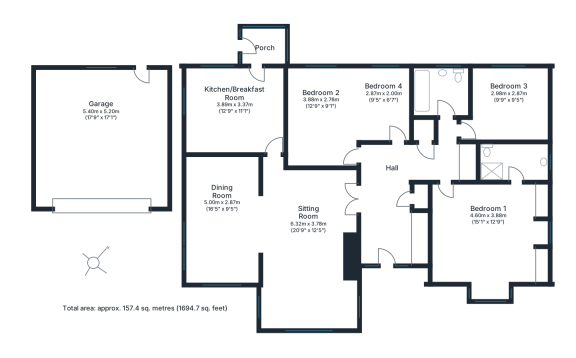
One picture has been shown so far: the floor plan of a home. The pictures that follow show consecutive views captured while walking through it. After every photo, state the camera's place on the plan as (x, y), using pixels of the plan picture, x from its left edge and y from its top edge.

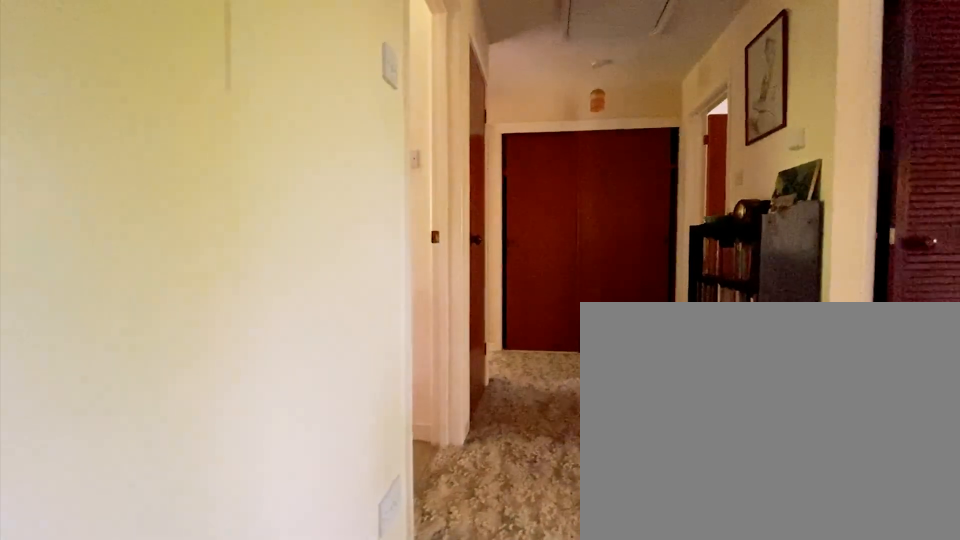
(360, 156)
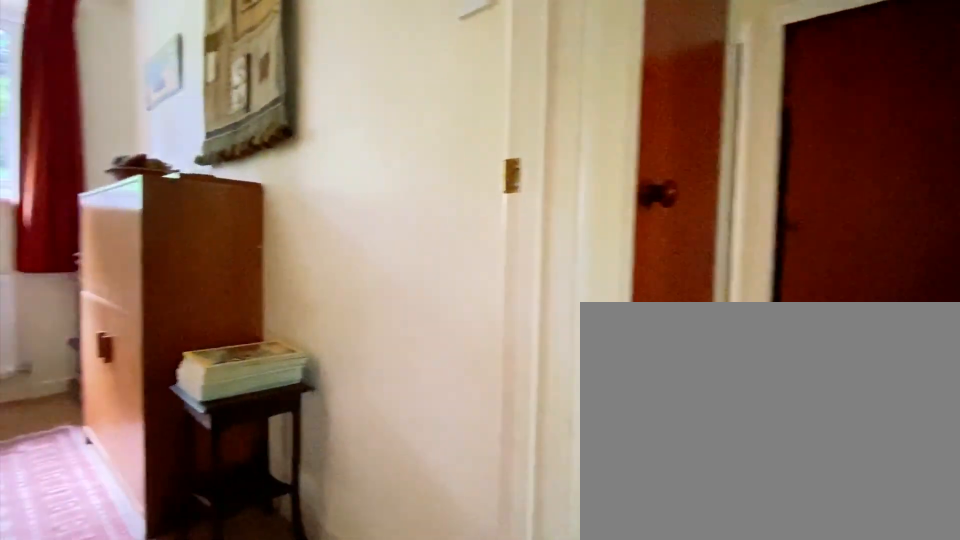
(391, 156)
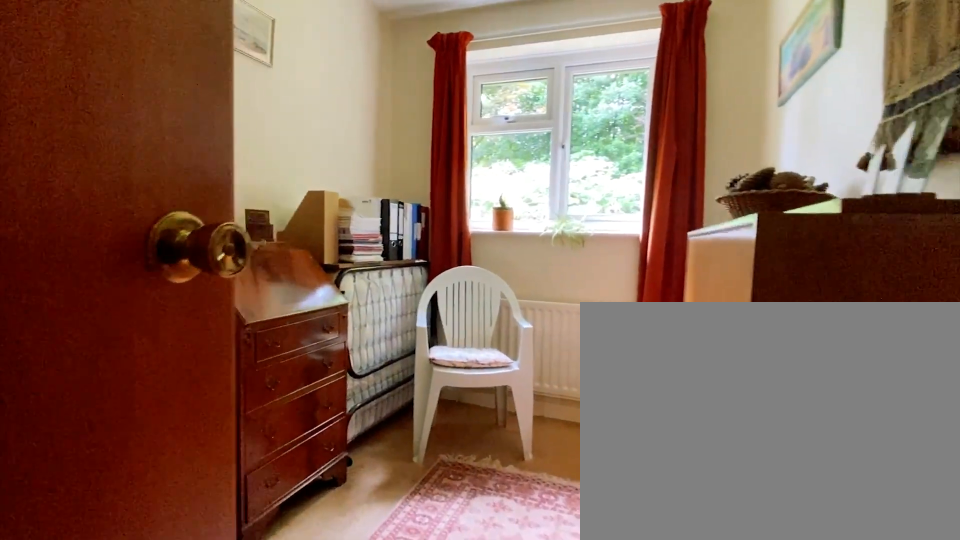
(387, 126)
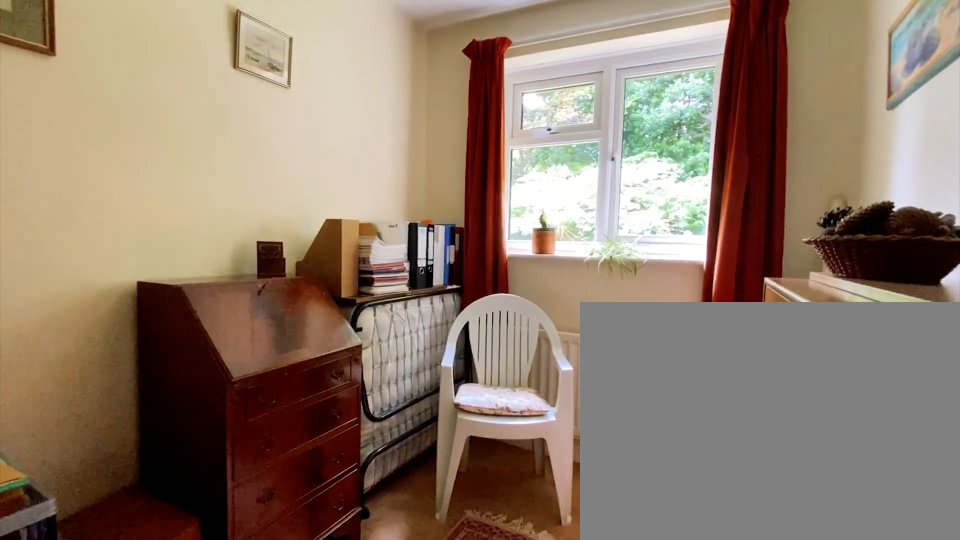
(383, 115)
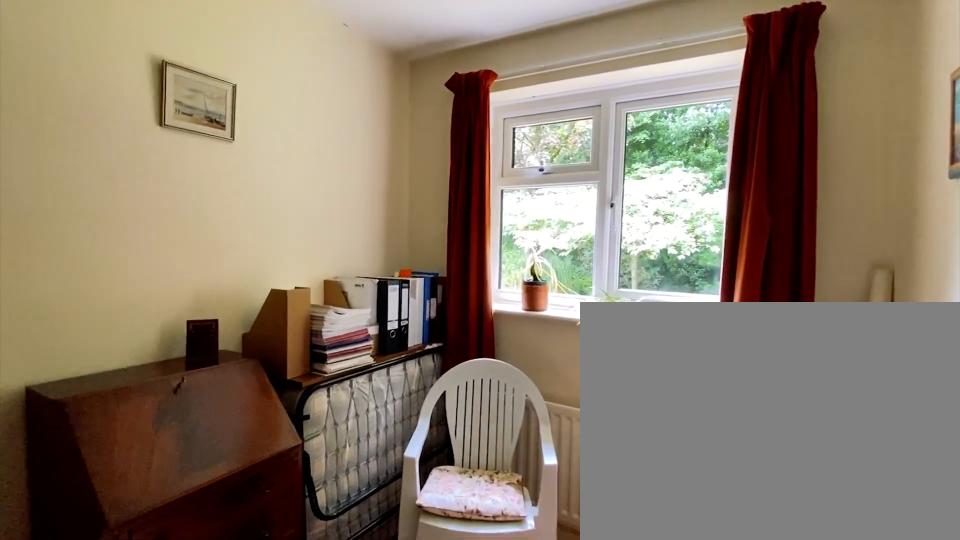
(383, 115)
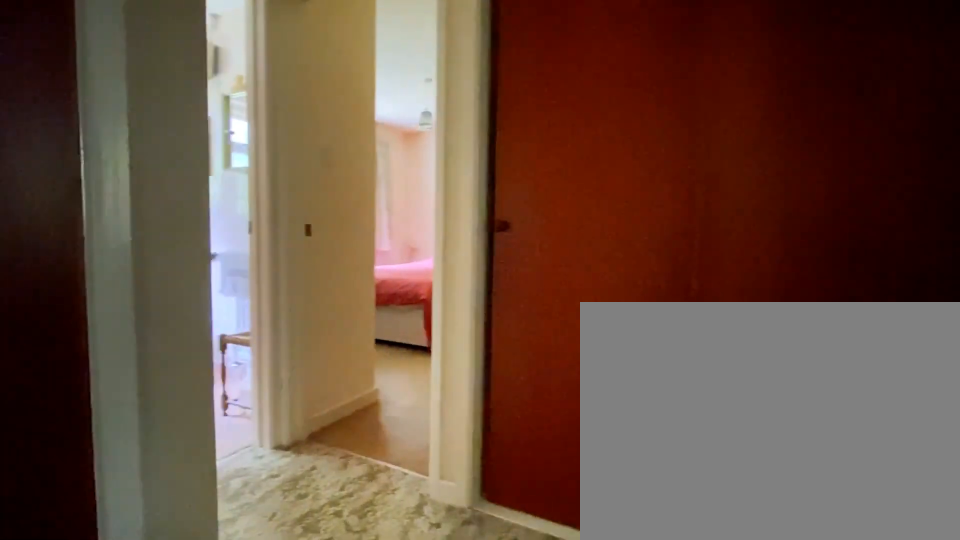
(430, 155)
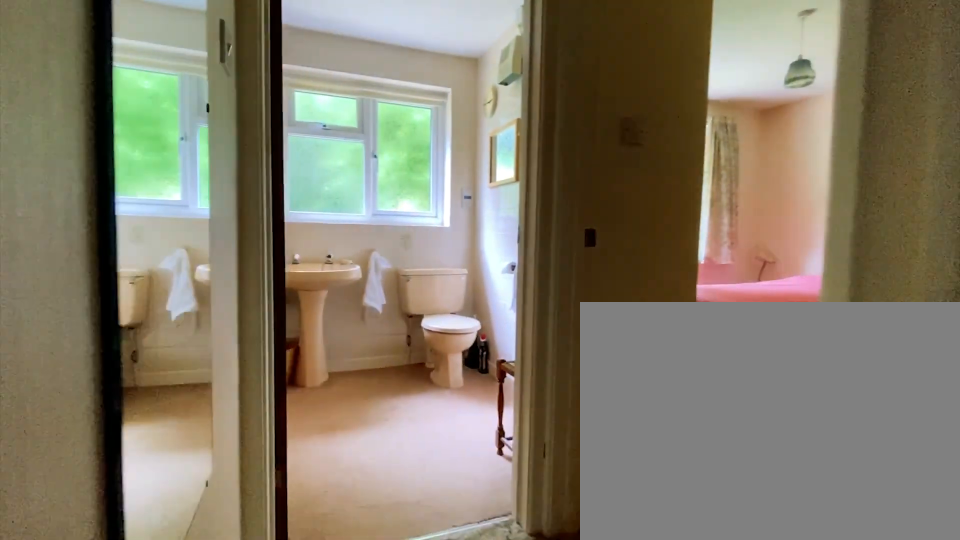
(447, 148)
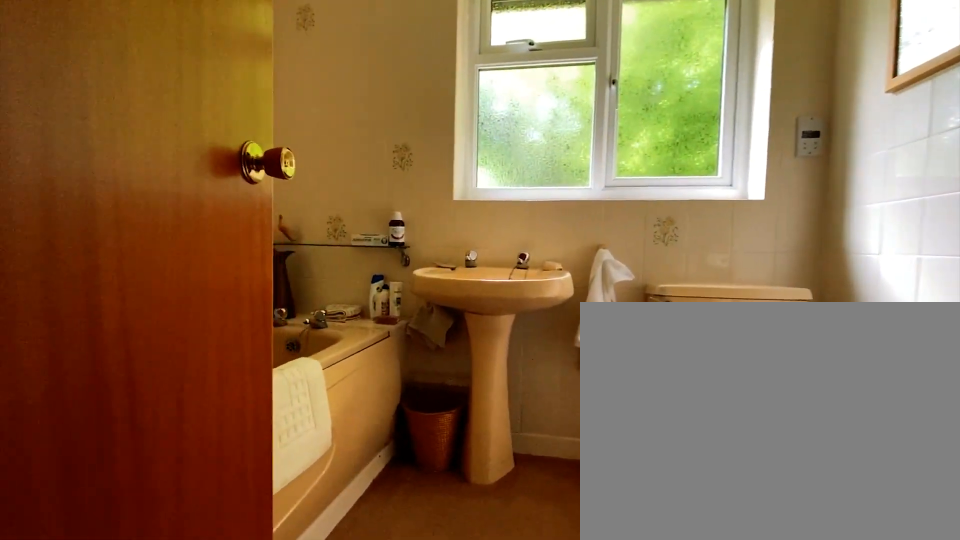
(447, 113)
